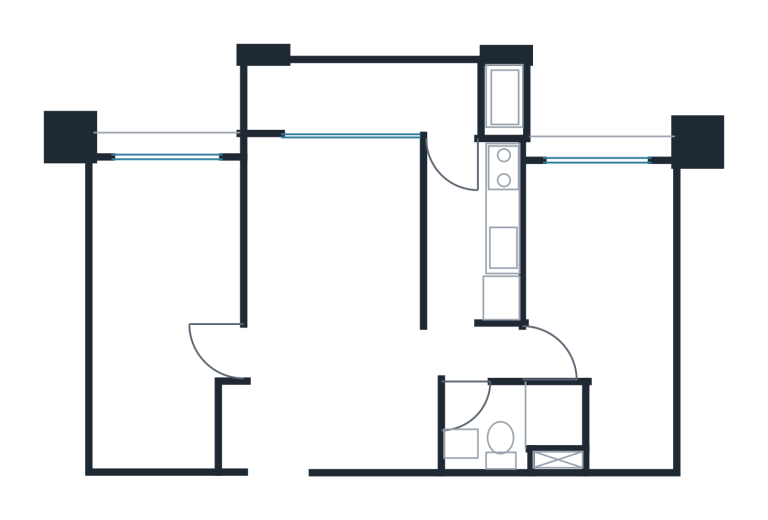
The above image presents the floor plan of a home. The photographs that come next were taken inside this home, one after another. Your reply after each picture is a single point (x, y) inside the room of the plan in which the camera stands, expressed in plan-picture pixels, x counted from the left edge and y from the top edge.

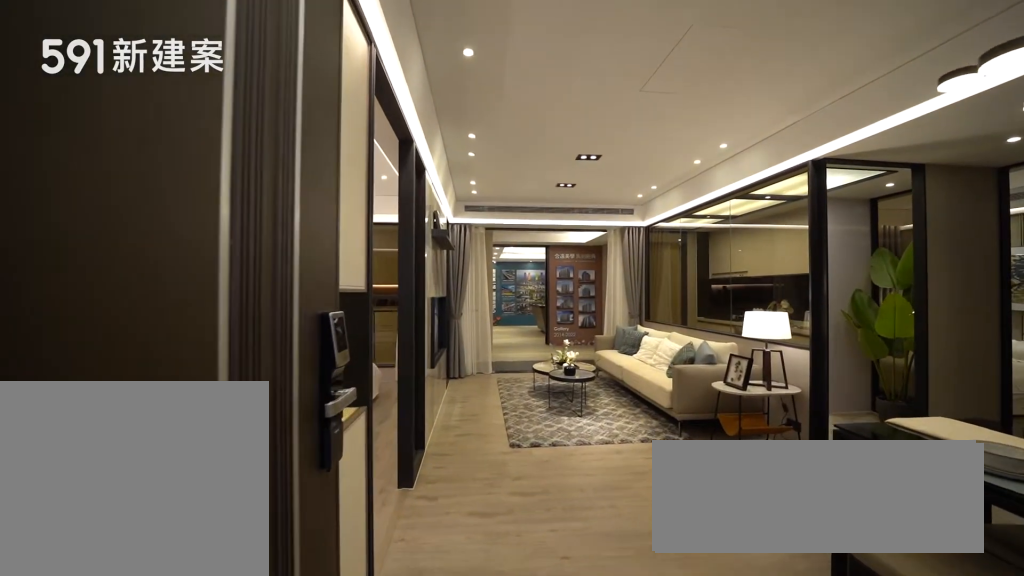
(263, 423)
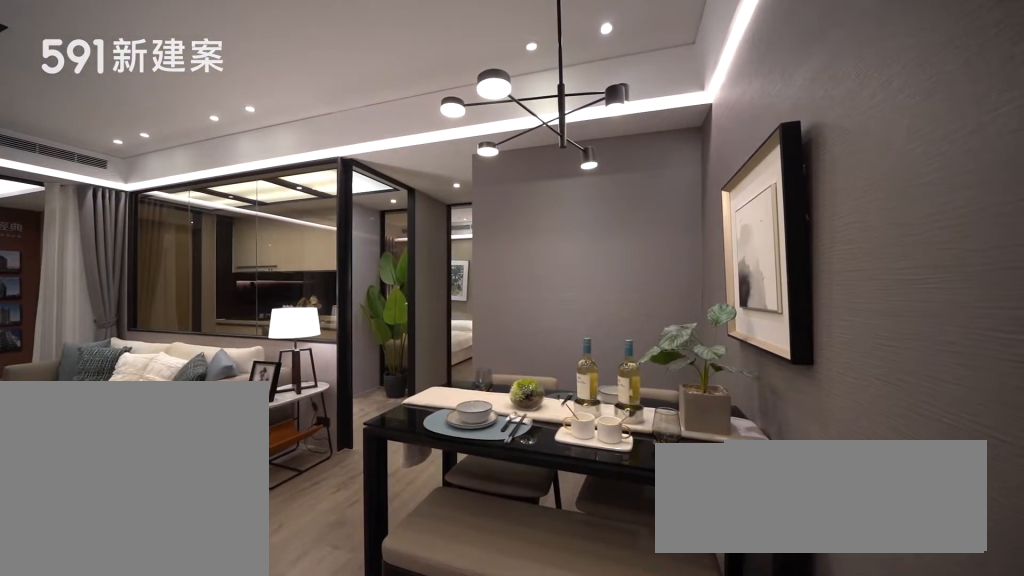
(380, 410)
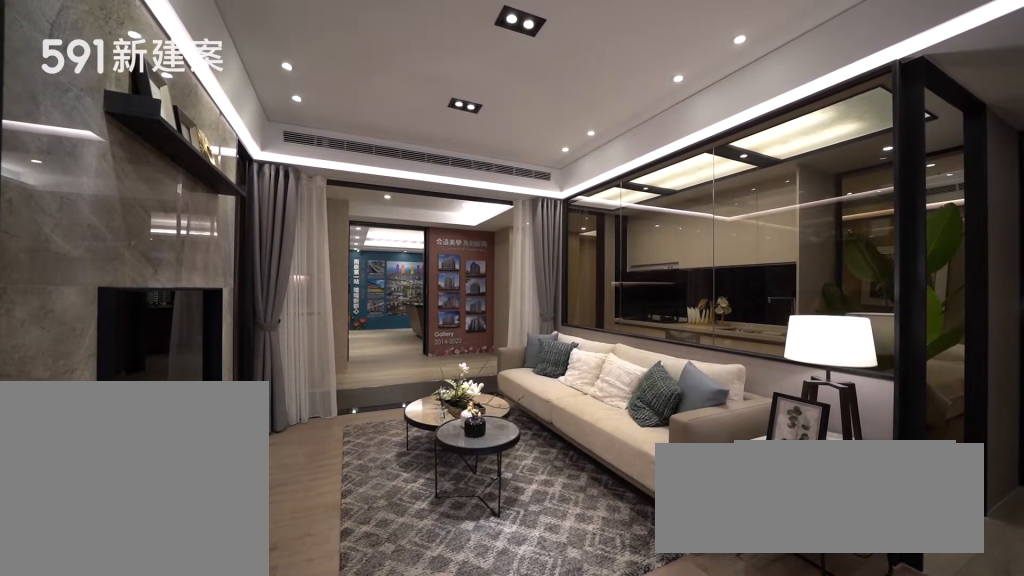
(334, 238)
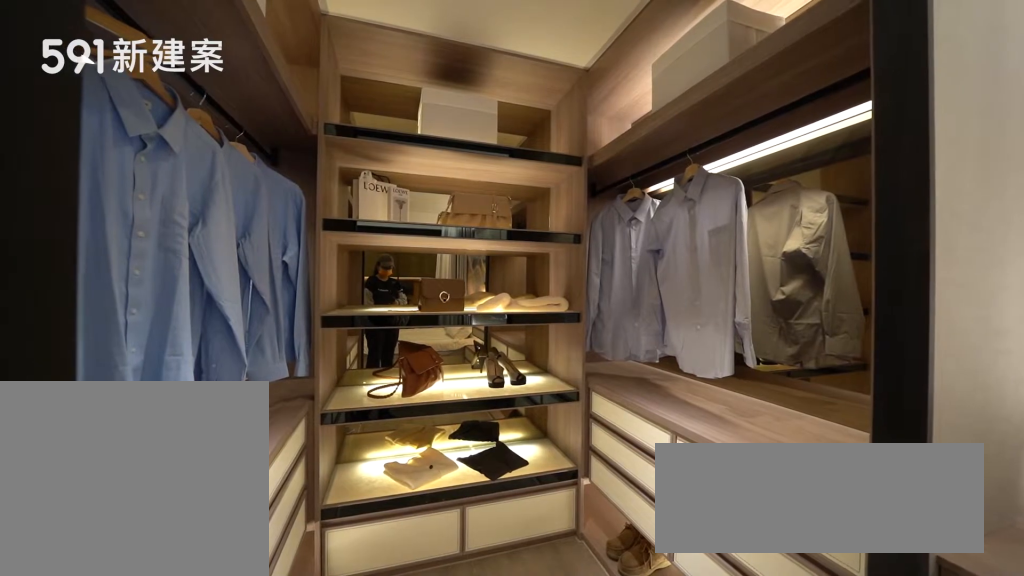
(165, 307)
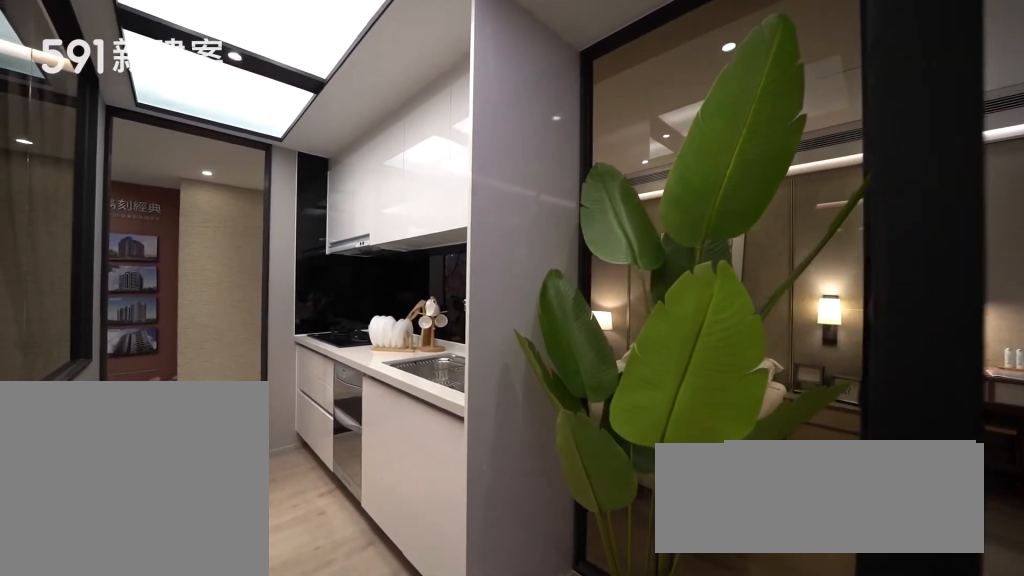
(476, 228)
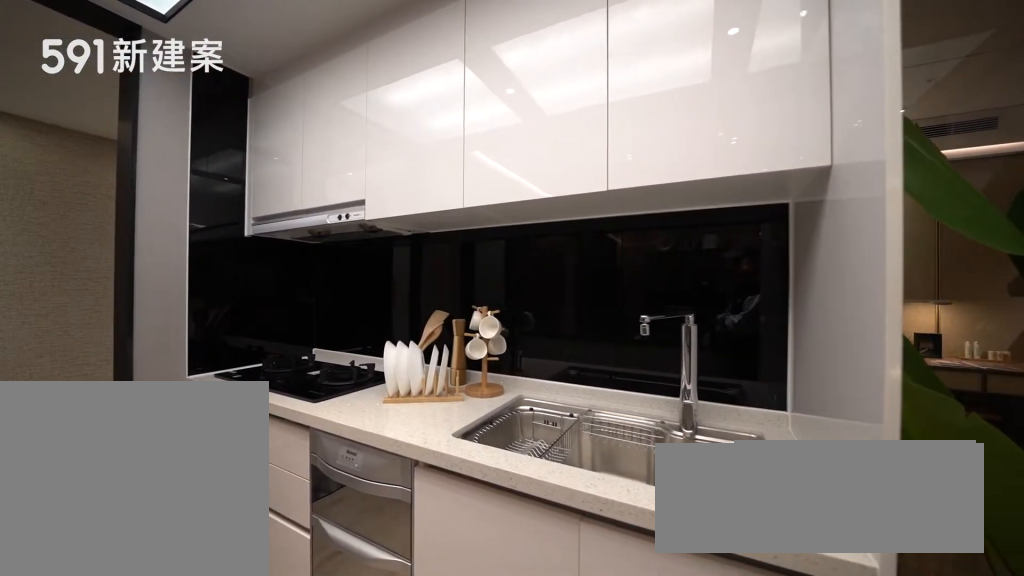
(476, 228)
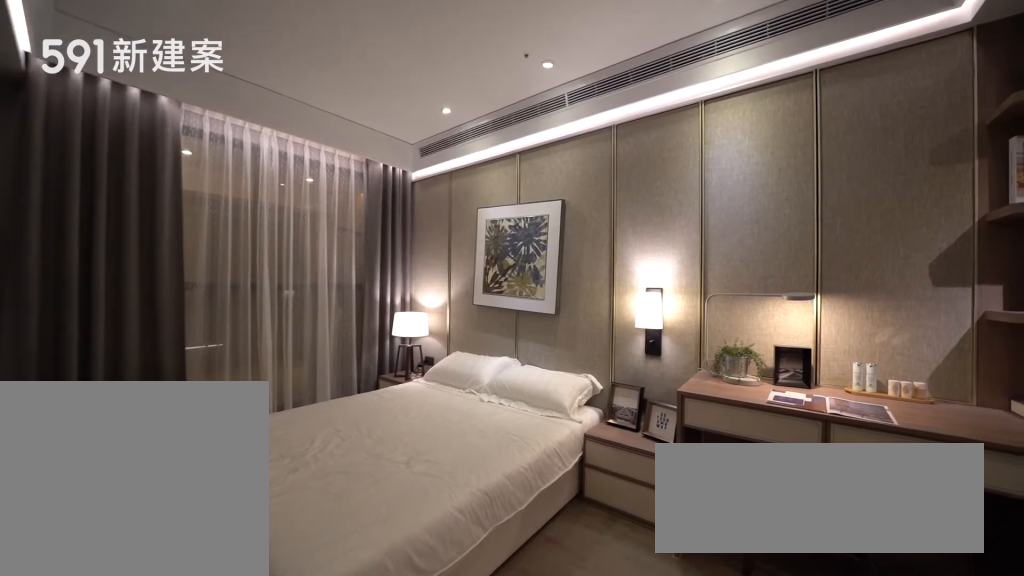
(608, 300)
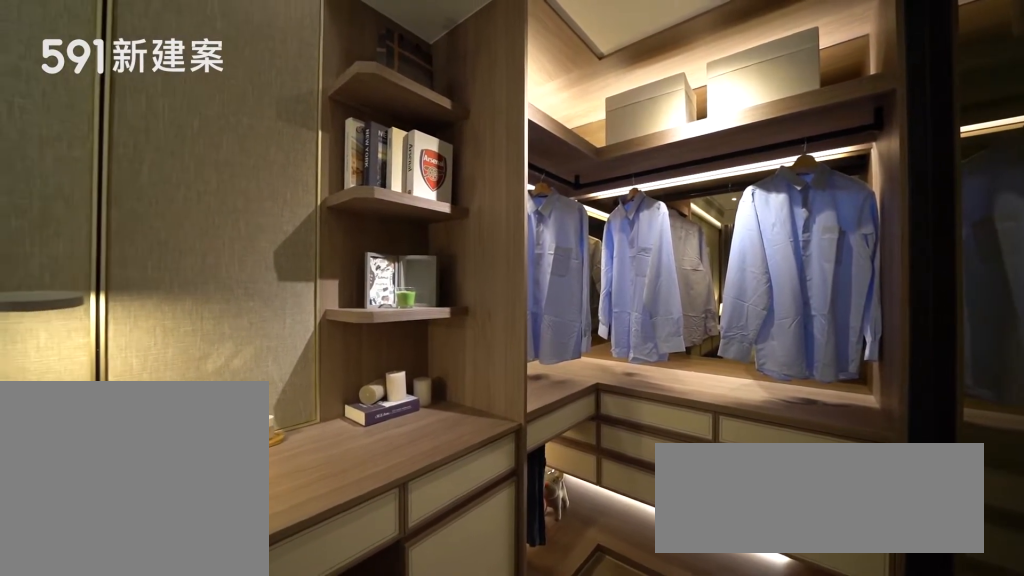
(608, 300)
